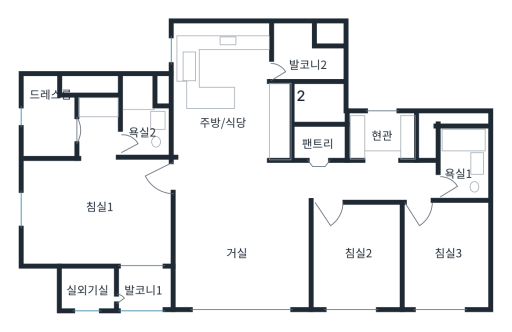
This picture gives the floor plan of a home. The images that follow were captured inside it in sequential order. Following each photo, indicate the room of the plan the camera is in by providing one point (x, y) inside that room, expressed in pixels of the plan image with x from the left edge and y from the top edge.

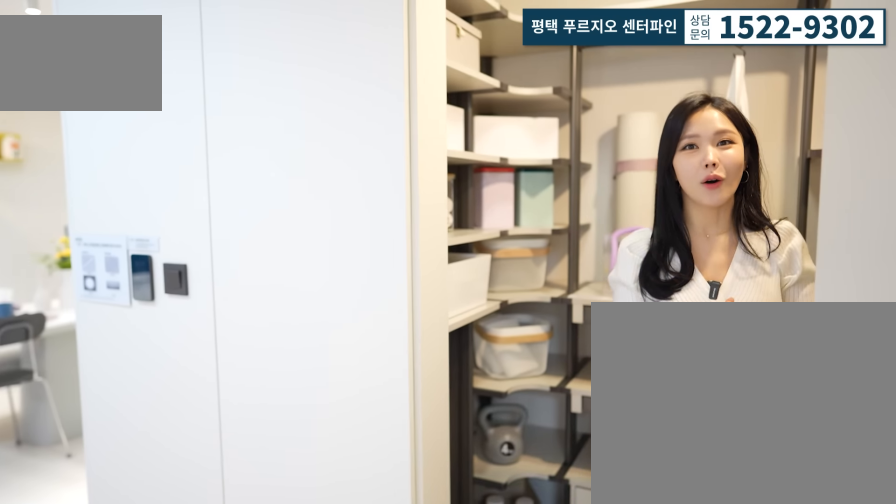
(320, 161)
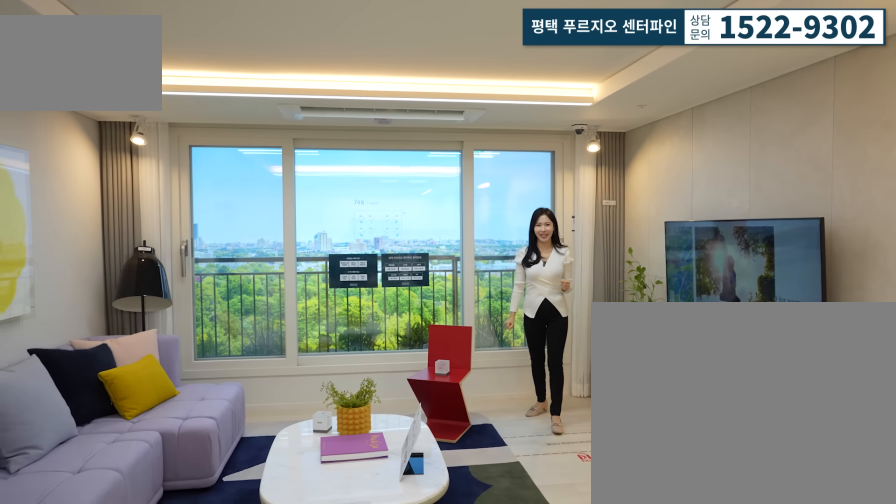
(239, 245)
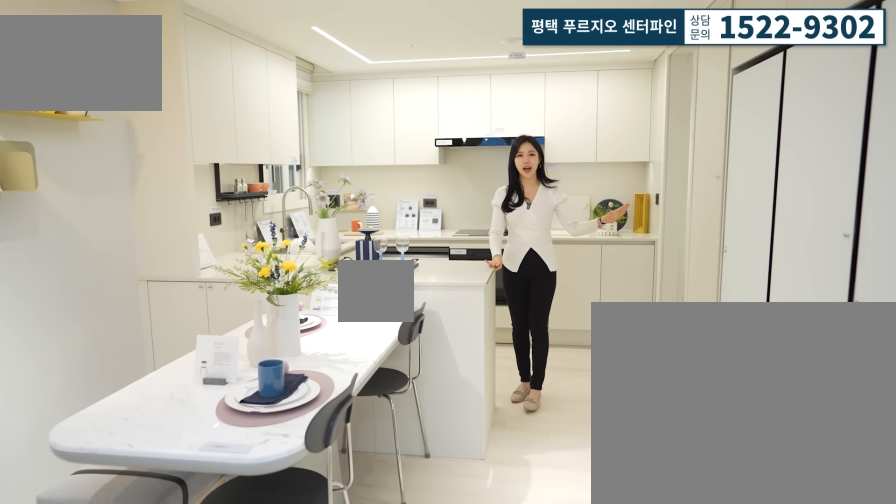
(233, 100)
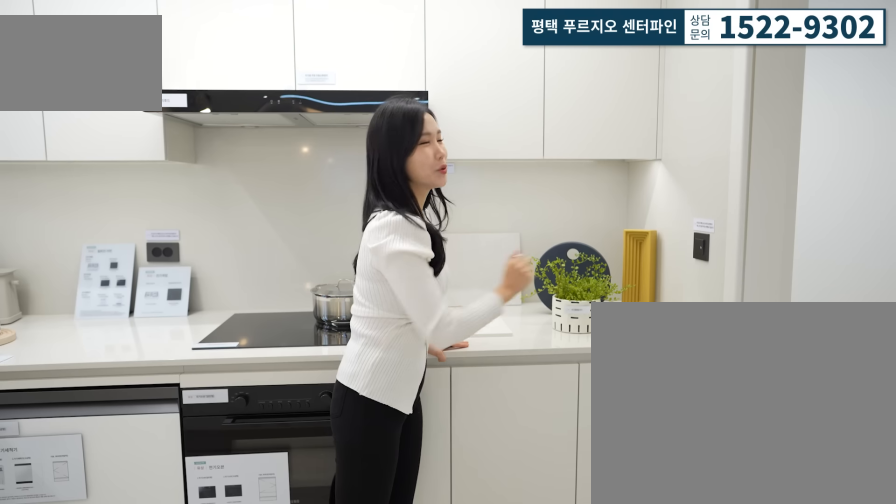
(233, 100)
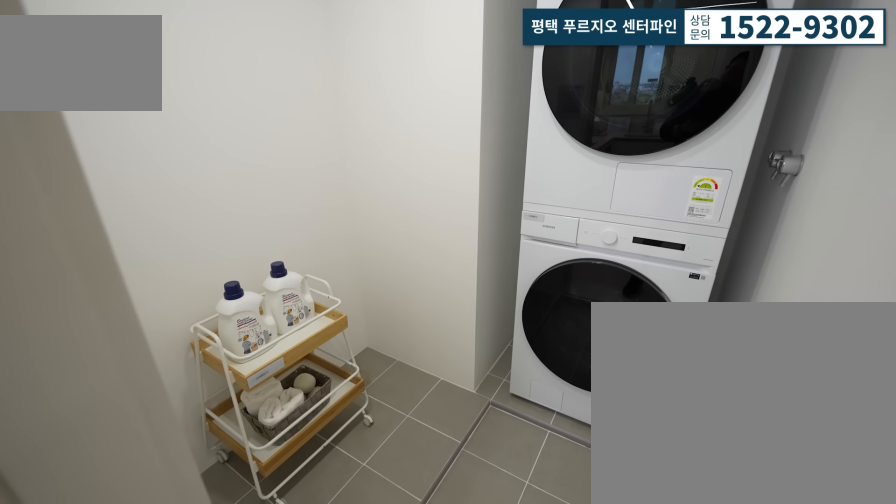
(309, 59)
